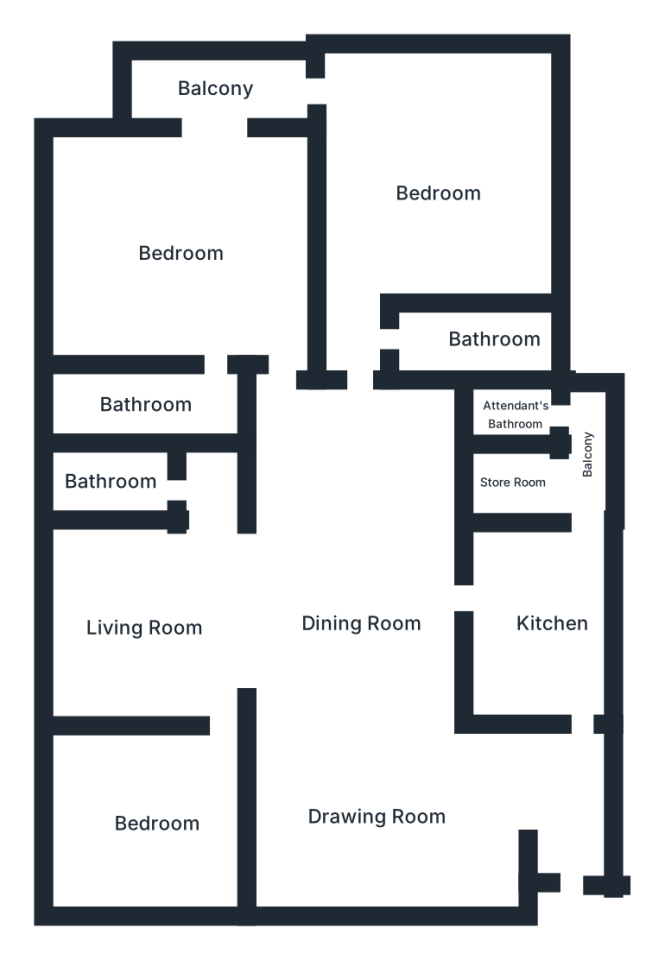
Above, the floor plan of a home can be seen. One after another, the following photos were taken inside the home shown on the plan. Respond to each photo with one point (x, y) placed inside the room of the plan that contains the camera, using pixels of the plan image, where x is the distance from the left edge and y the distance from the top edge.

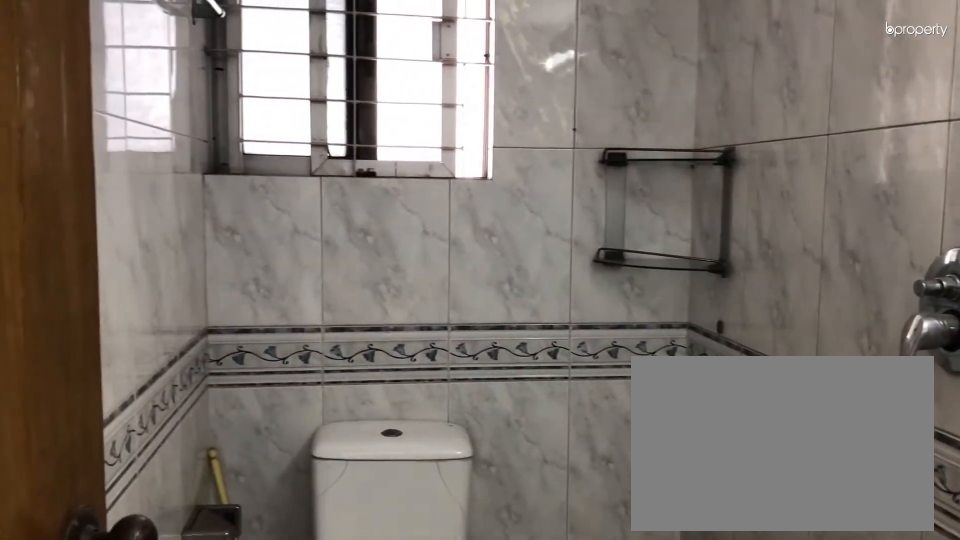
(125, 481)
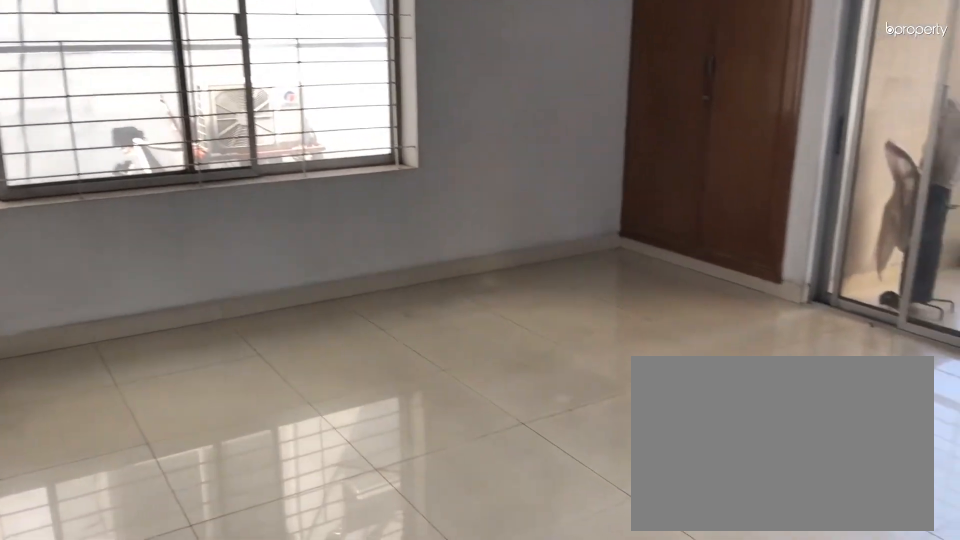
(186, 249)
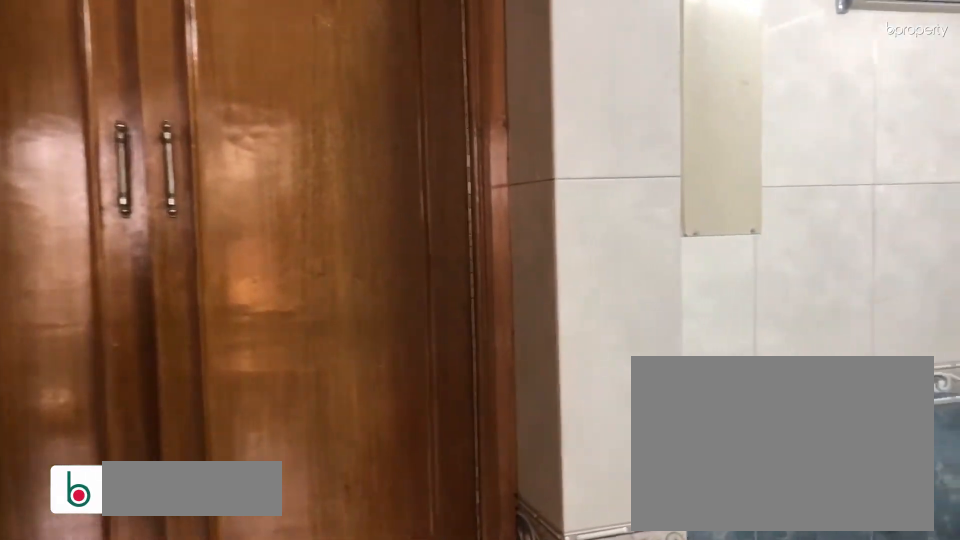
(145, 400)
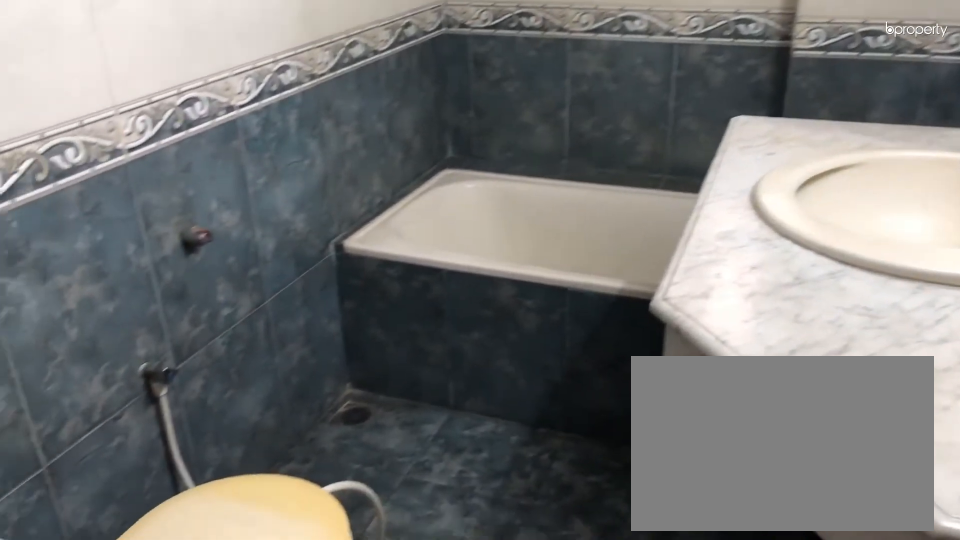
(145, 400)
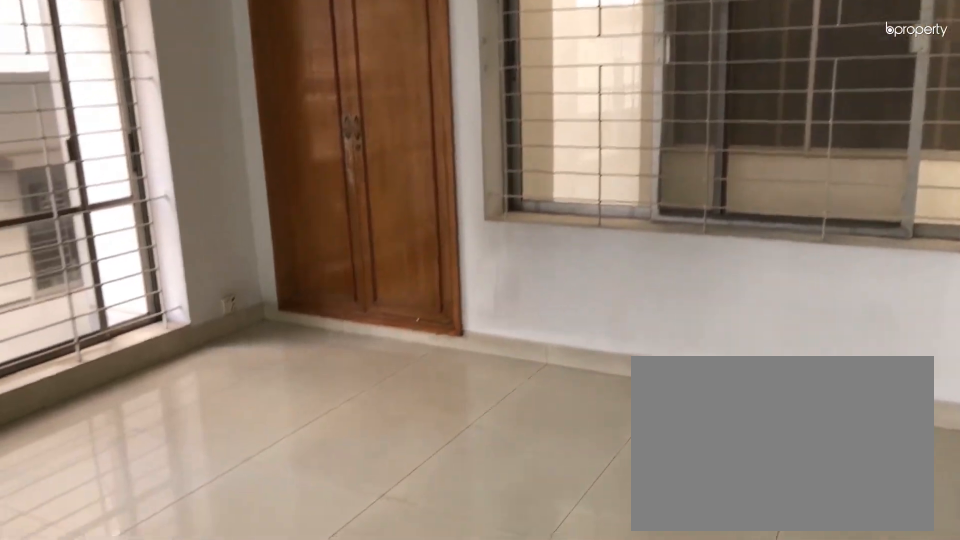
(453, 188)
